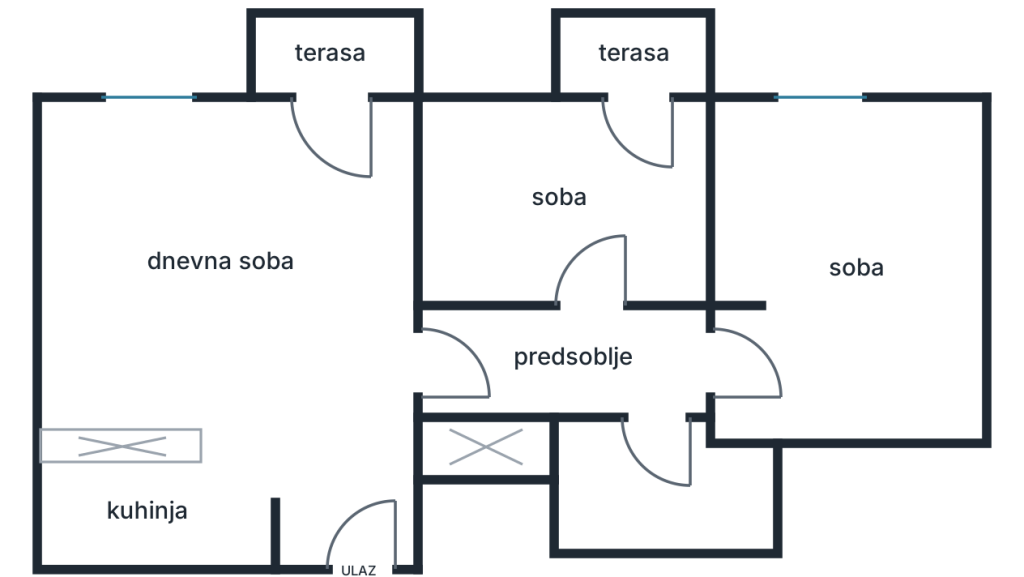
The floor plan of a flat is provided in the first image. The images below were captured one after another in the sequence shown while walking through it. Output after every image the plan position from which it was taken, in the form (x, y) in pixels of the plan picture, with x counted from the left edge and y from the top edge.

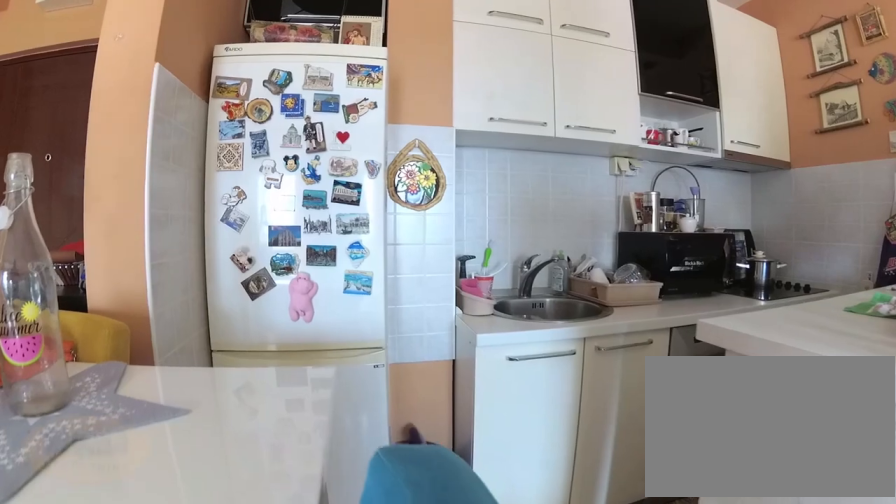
(240, 368)
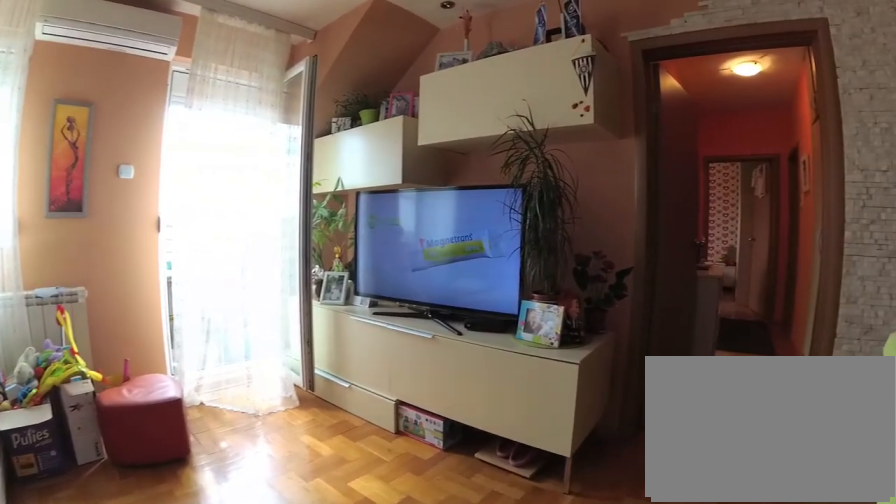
(200, 395)
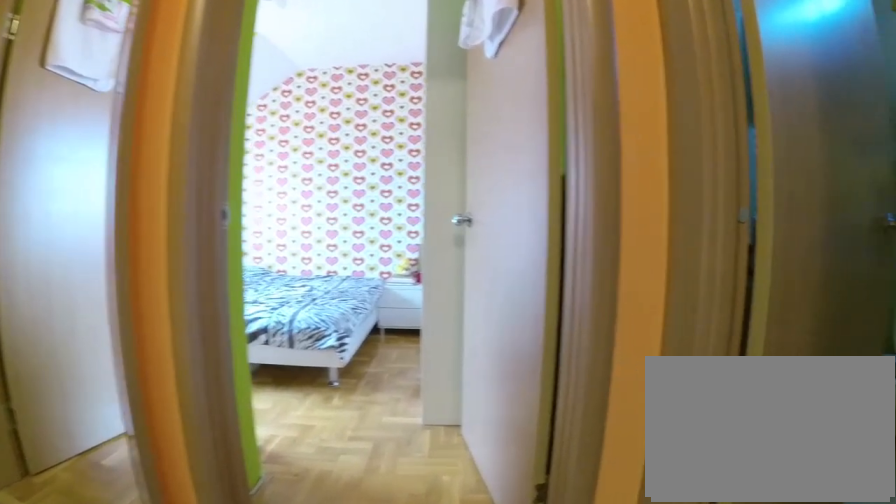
(539, 356)
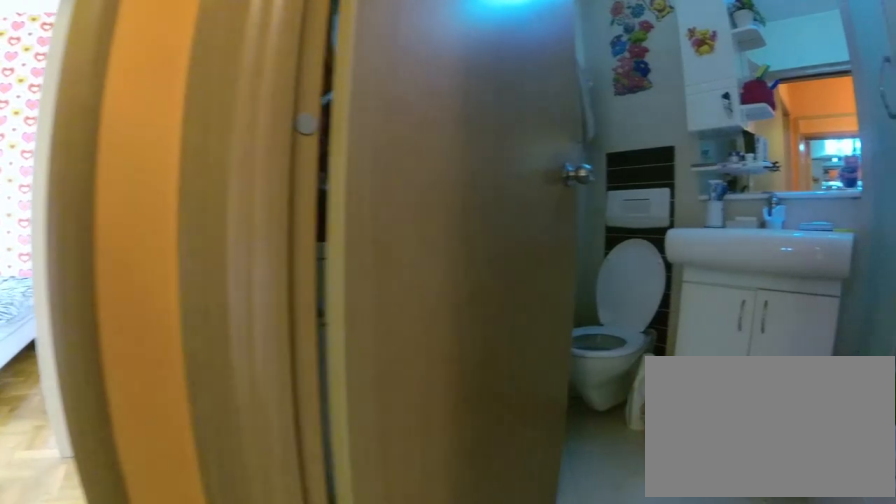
(587, 355)
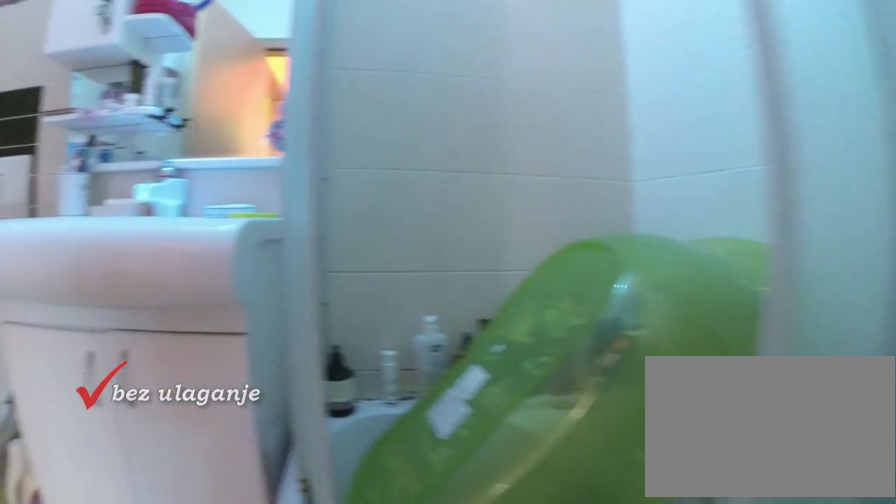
(639, 433)
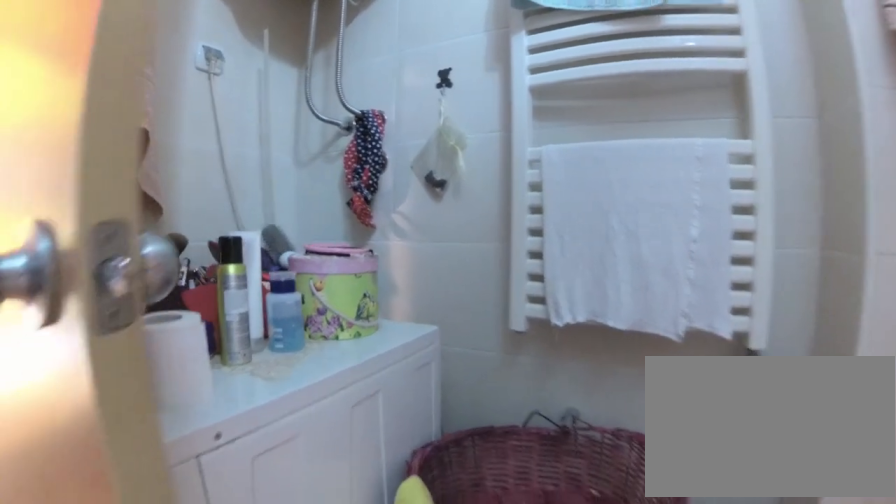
(620, 501)
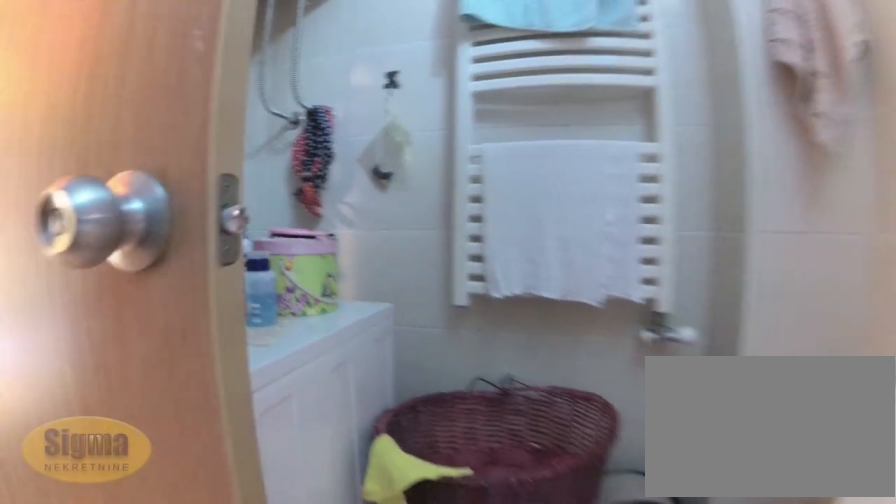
(616, 503)
